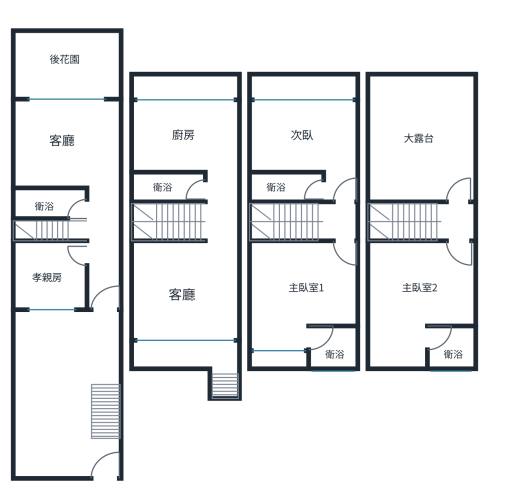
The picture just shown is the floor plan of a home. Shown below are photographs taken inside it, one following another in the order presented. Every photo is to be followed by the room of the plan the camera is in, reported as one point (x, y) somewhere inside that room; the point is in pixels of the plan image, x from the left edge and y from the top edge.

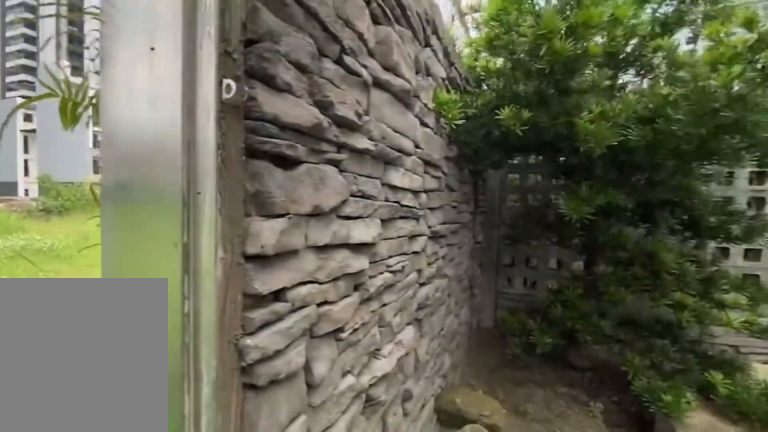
(54, 78)
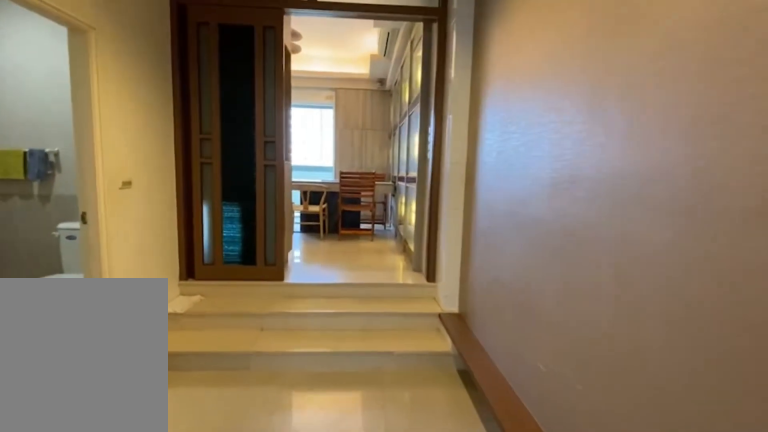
(220, 222)
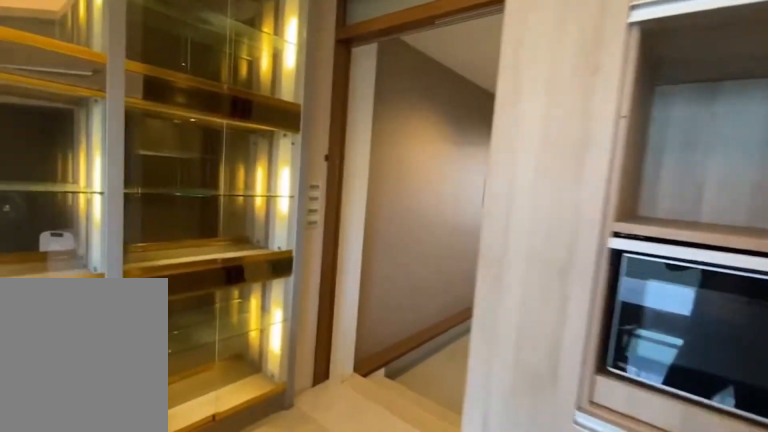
(188, 128)
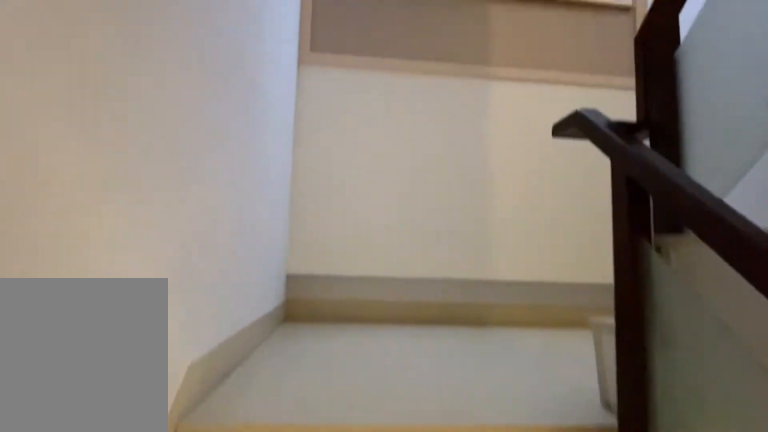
(175, 225)
